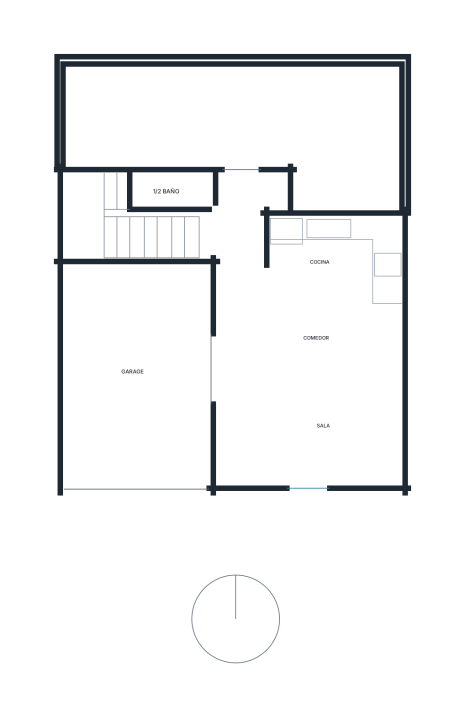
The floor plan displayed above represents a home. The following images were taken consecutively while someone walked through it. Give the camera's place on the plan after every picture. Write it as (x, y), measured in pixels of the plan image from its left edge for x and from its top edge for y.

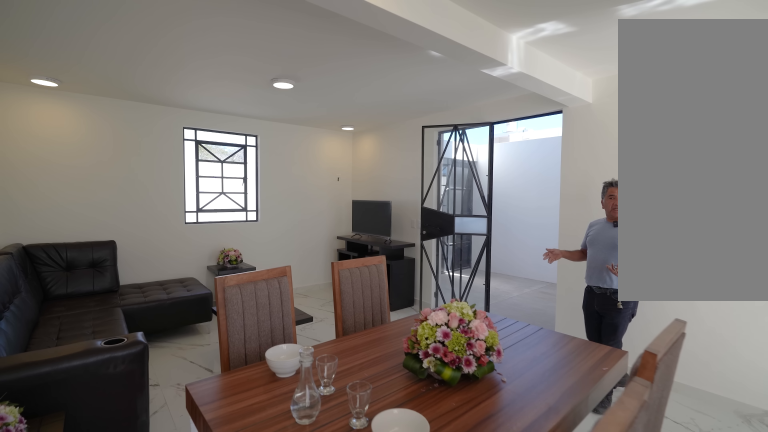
(372, 323)
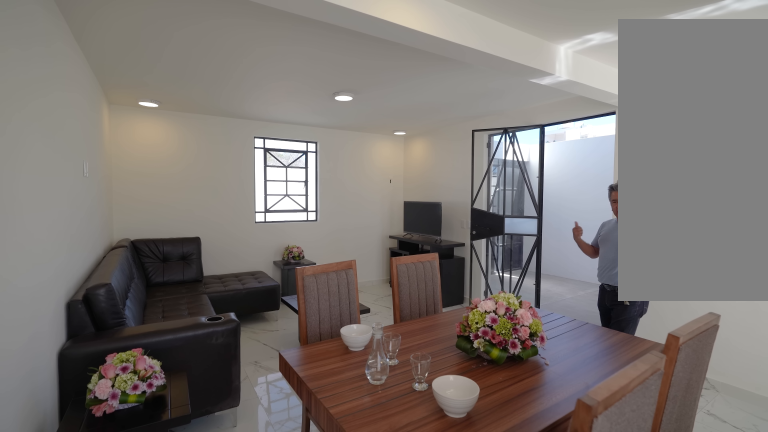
(363, 292)
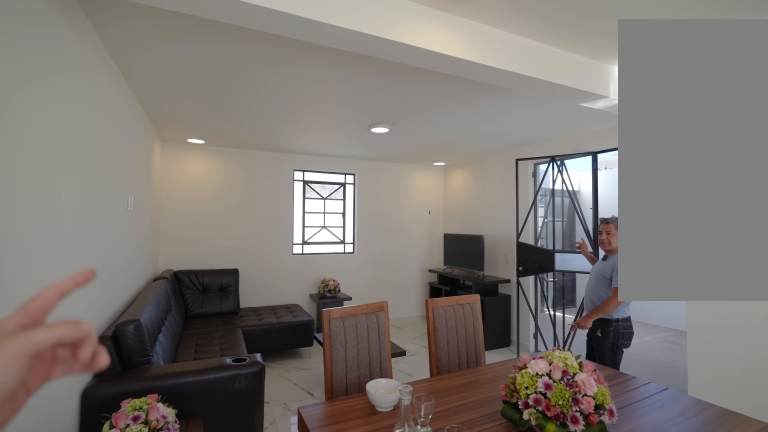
(363, 292)
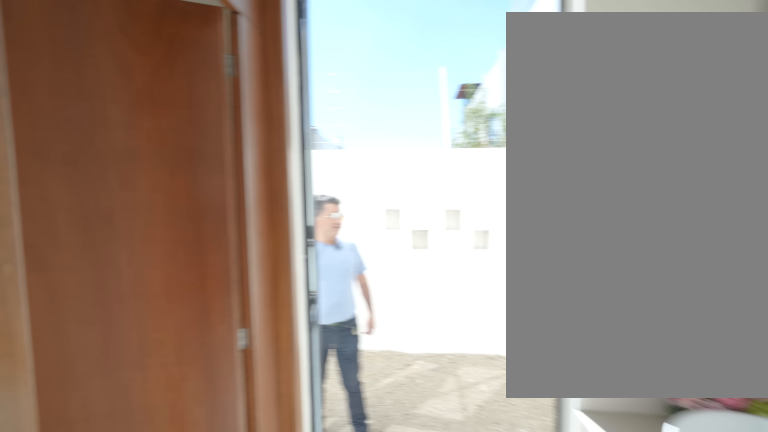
(238, 193)
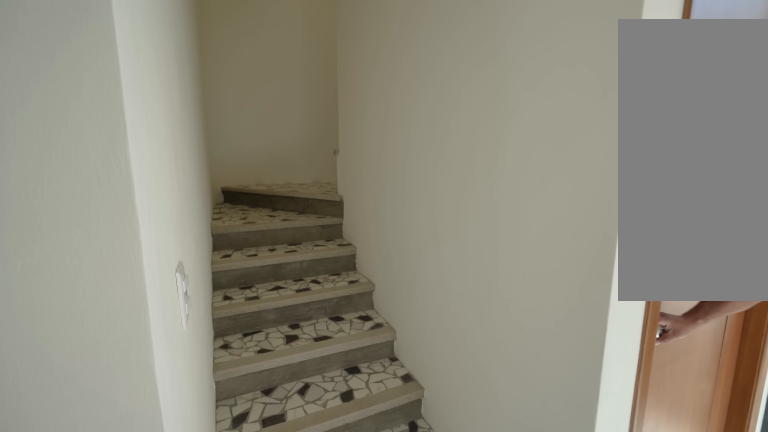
(233, 237)
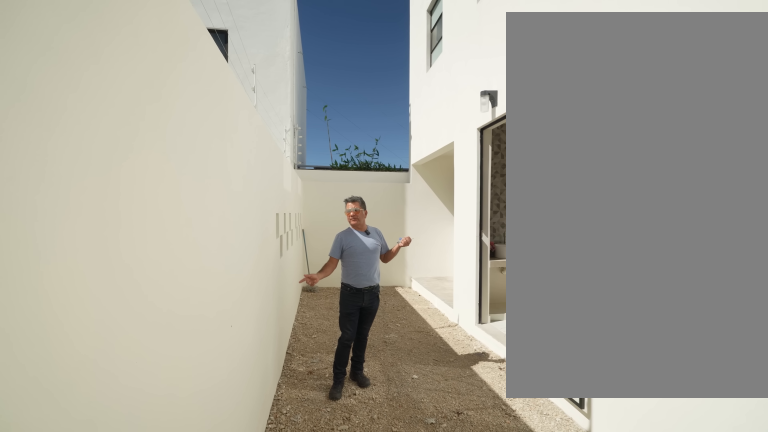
(170, 128)
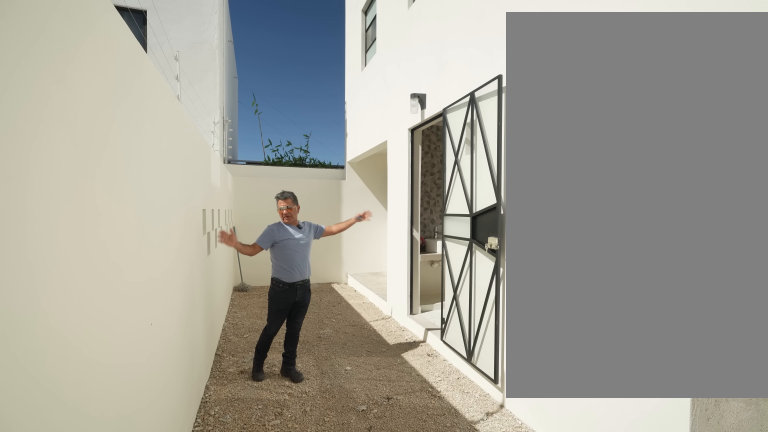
(90, 121)
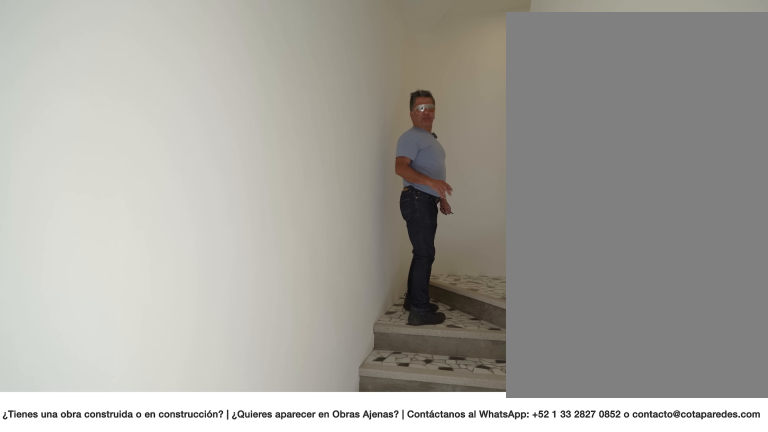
(194, 235)
